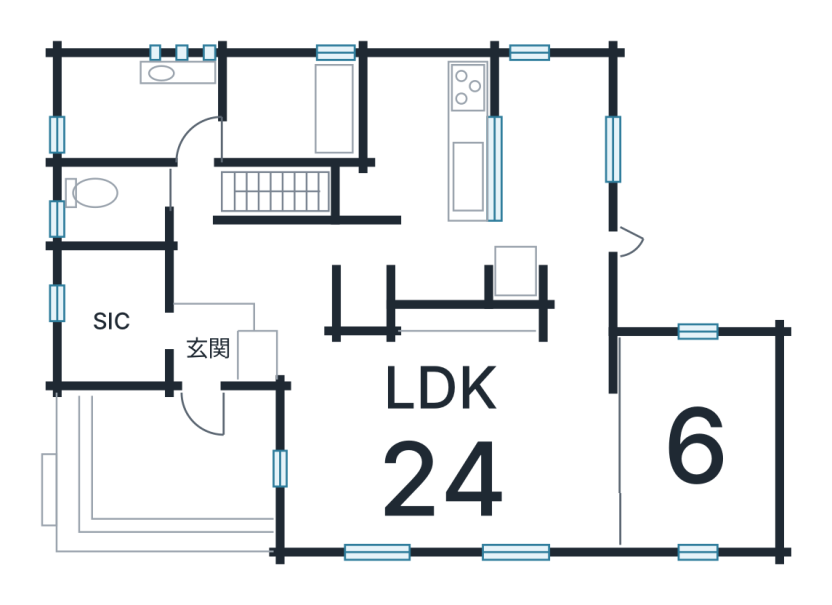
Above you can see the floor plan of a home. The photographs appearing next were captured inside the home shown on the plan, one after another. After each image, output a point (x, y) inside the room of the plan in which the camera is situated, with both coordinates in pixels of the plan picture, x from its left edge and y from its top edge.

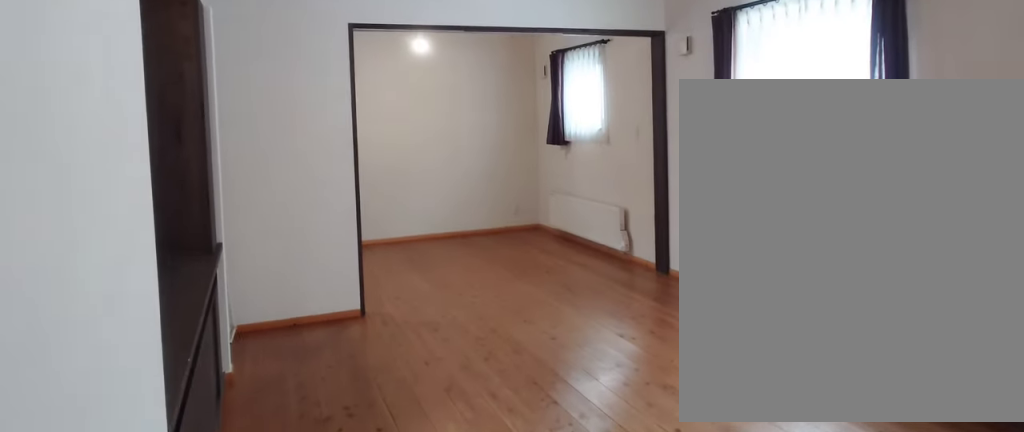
(442, 445)
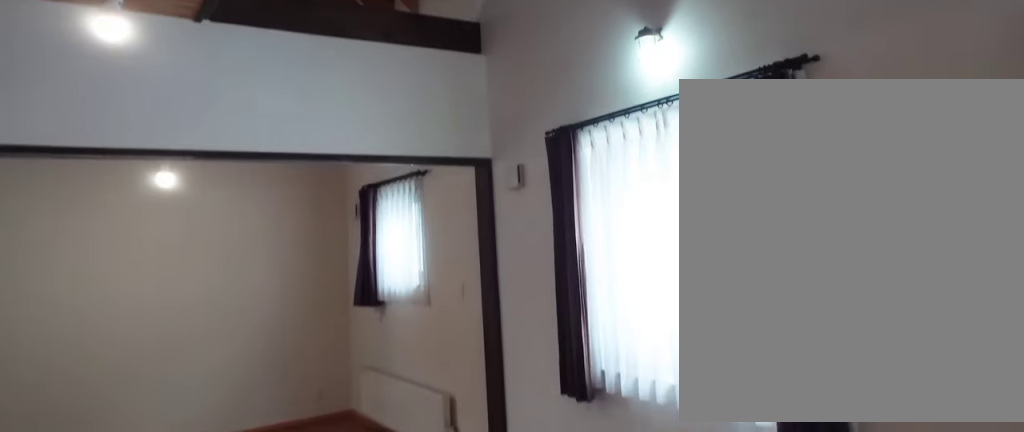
(442, 445)
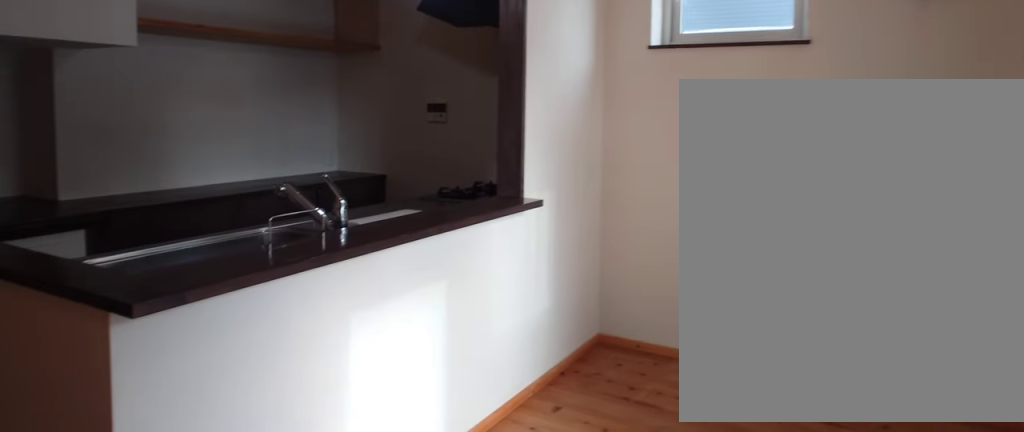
(558, 158)
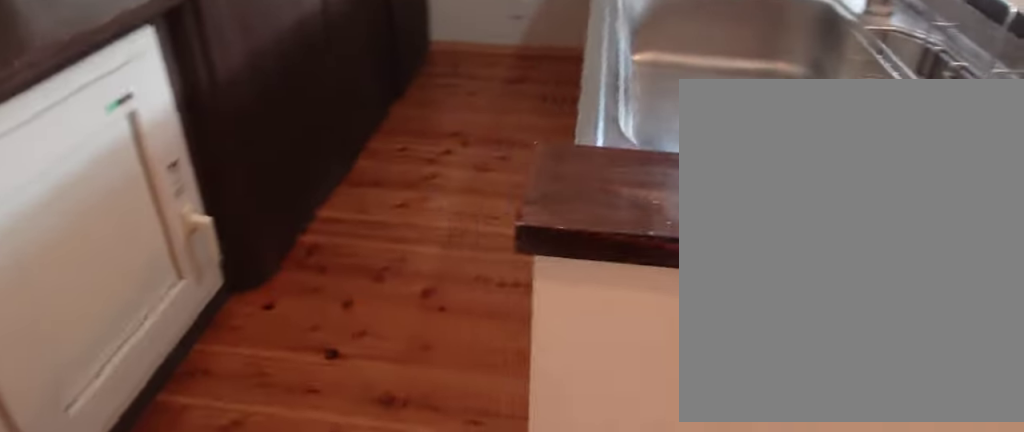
(417, 163)
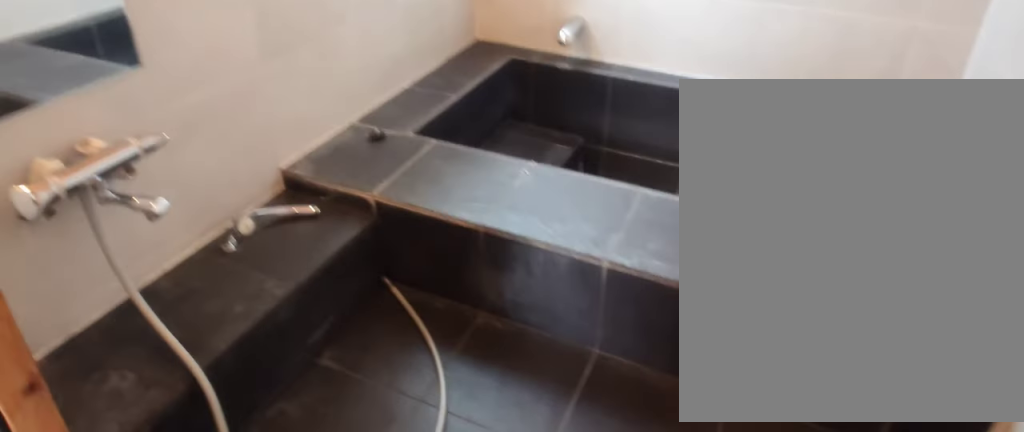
(284, 111)
